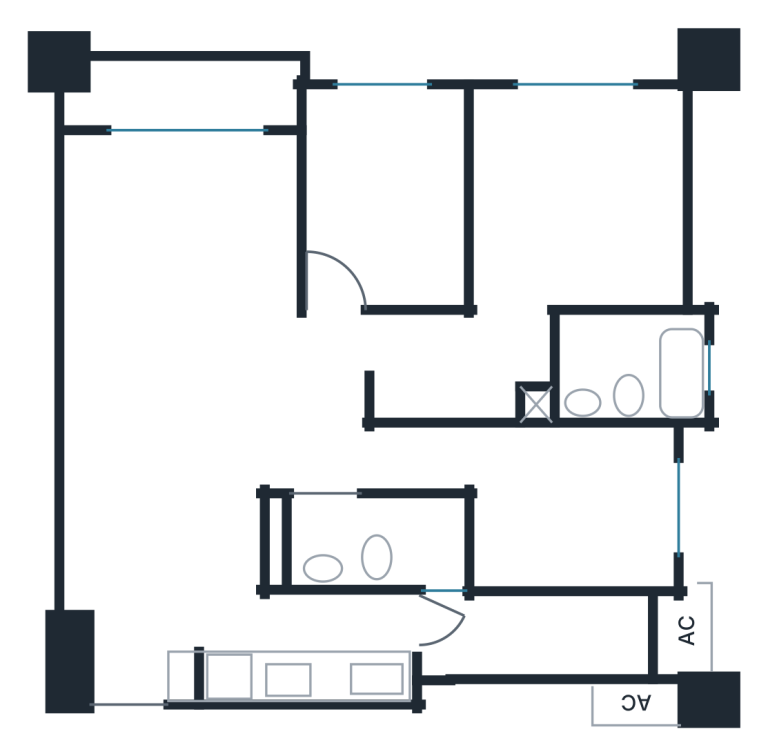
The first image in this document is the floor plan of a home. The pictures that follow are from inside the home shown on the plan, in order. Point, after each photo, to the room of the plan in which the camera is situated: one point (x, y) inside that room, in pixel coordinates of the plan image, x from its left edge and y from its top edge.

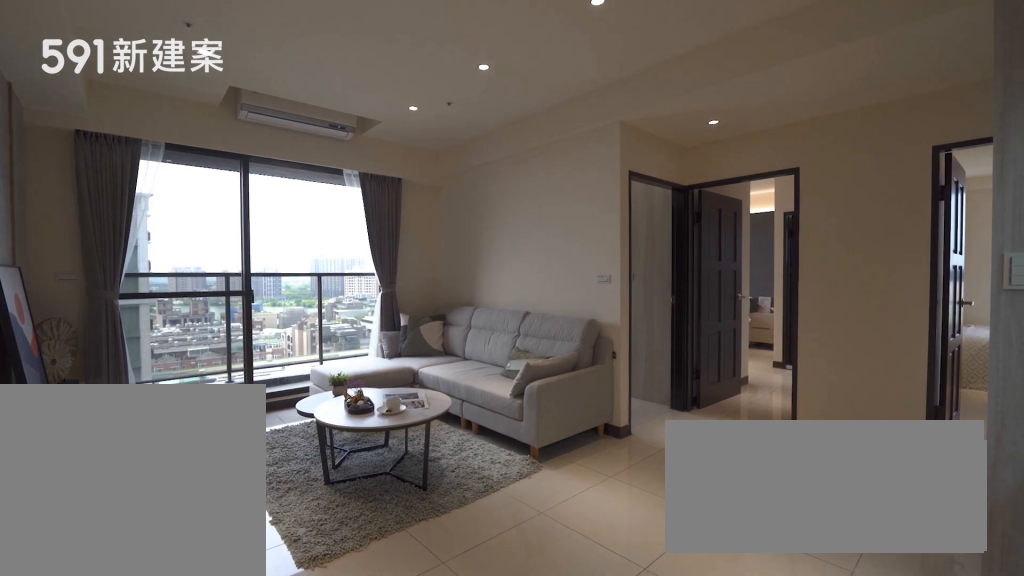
(180, 259)
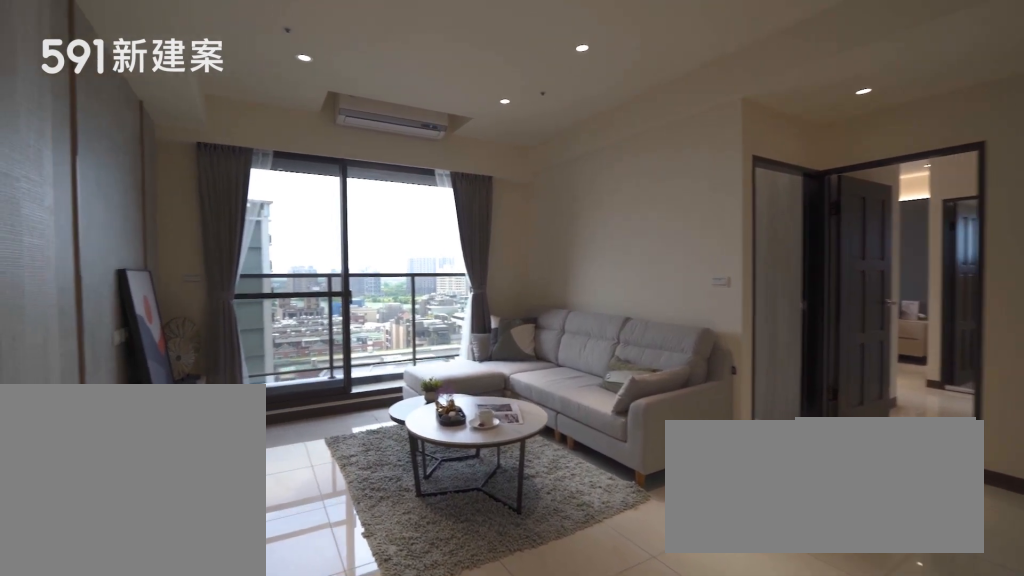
(180, 259)
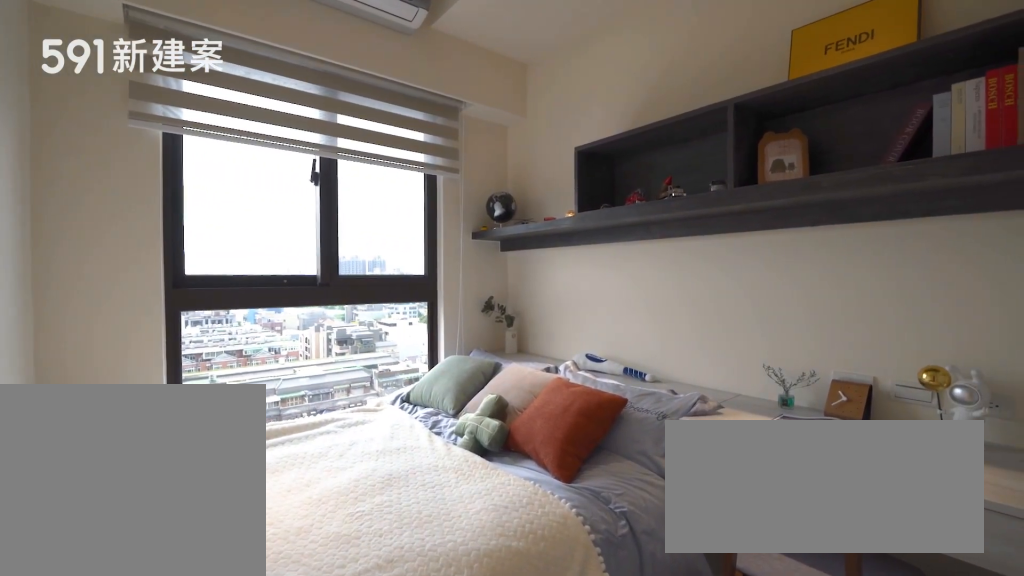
(388, 192)
